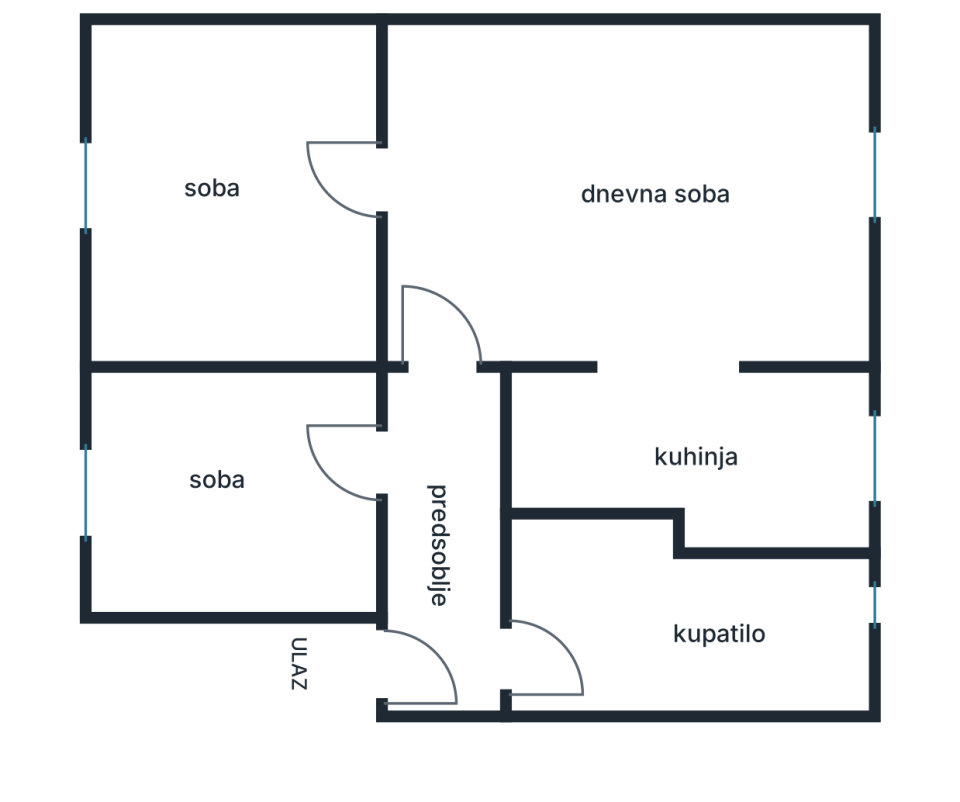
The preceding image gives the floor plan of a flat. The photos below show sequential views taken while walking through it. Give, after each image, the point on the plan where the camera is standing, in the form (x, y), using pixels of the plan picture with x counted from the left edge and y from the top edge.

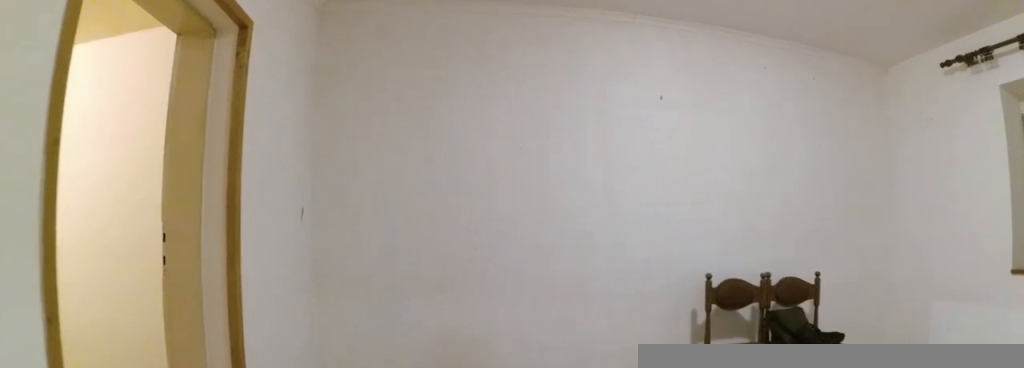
(449, 285)
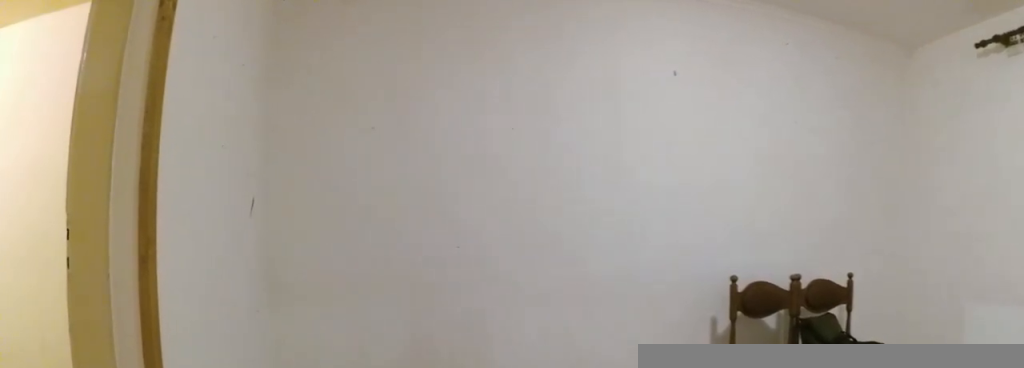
(449, 263)
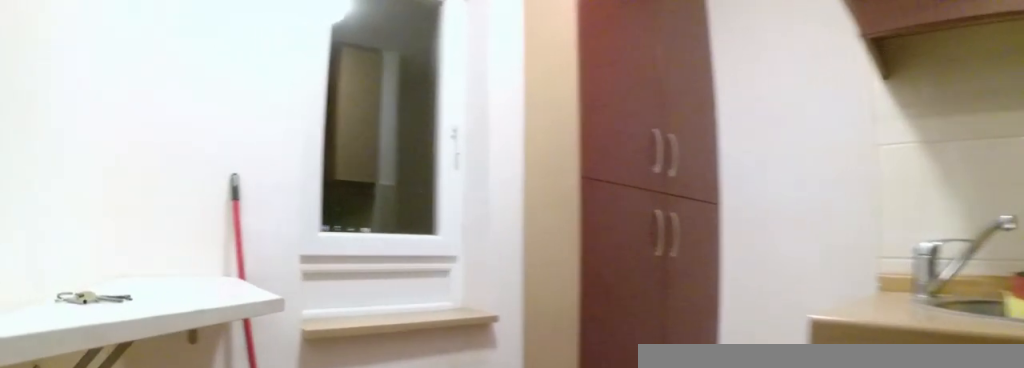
(661, 401)
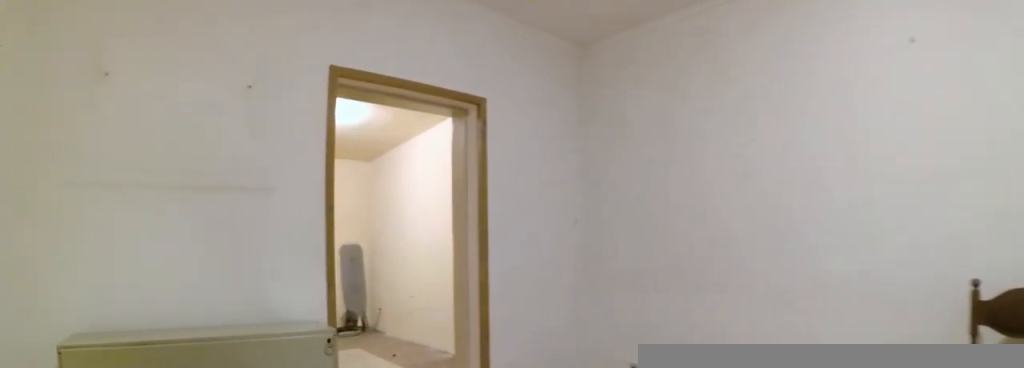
(699, 348)
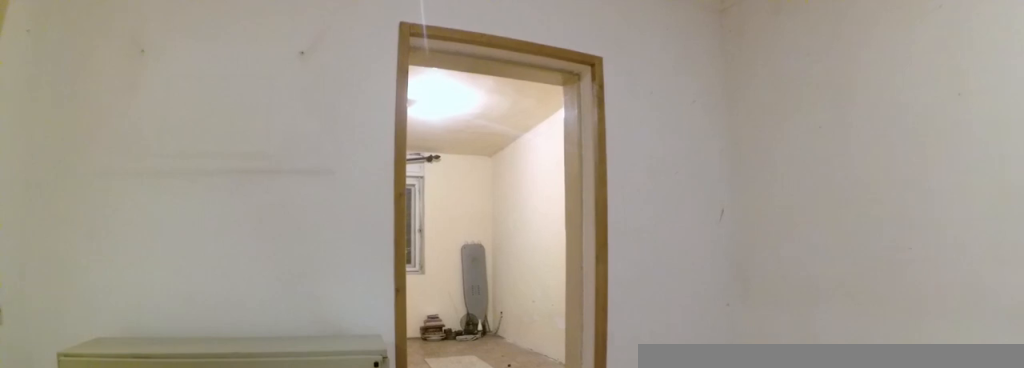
(627, 311)
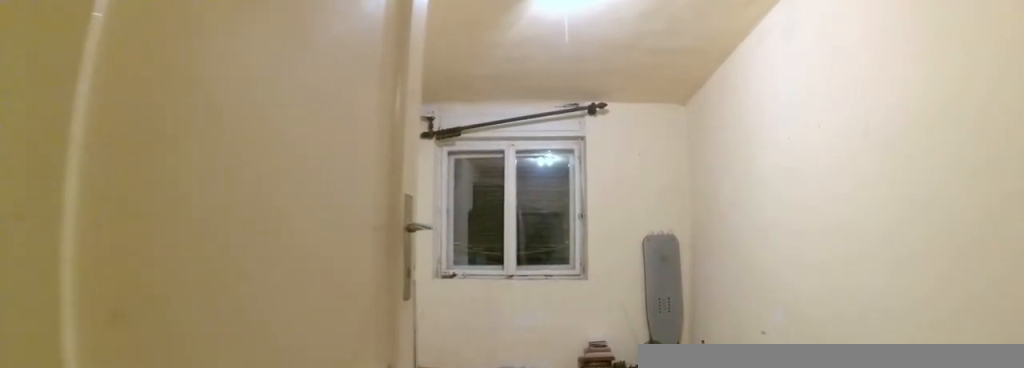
(416, 204)
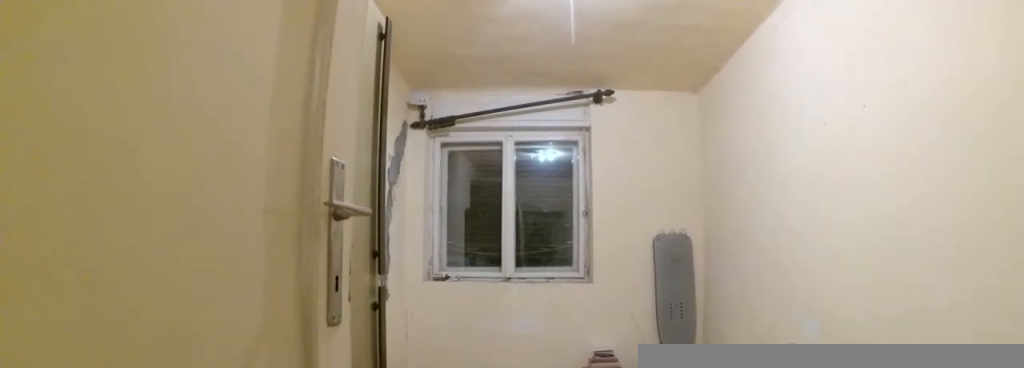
(402, 203)
